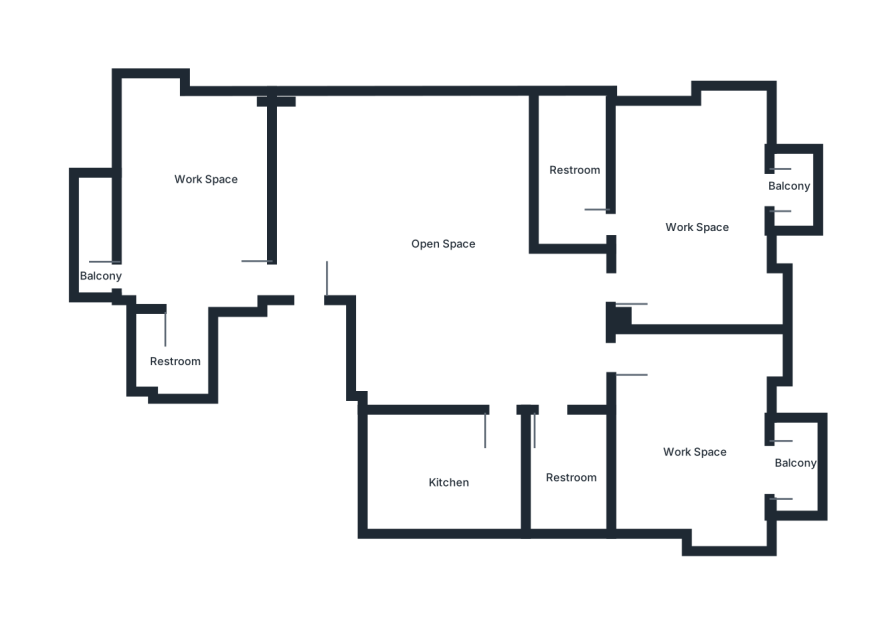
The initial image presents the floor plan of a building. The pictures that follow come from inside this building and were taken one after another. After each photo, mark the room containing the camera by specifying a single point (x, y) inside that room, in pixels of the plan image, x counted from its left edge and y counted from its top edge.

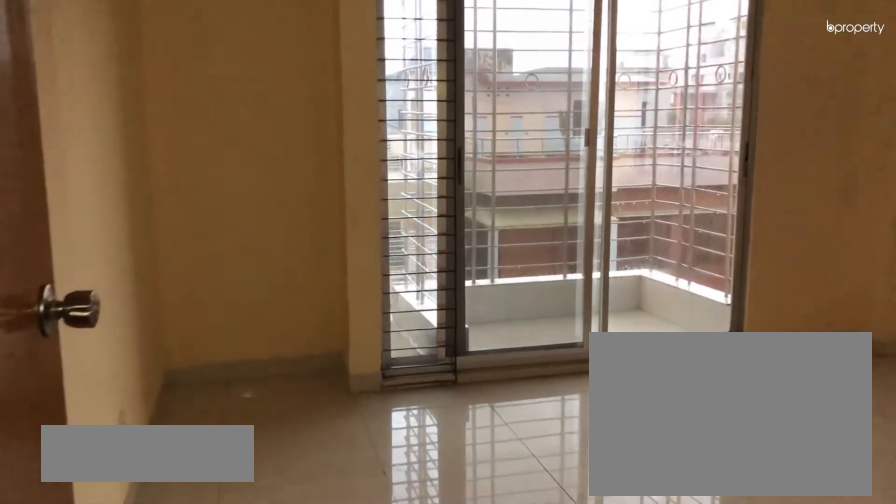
(691, 442)
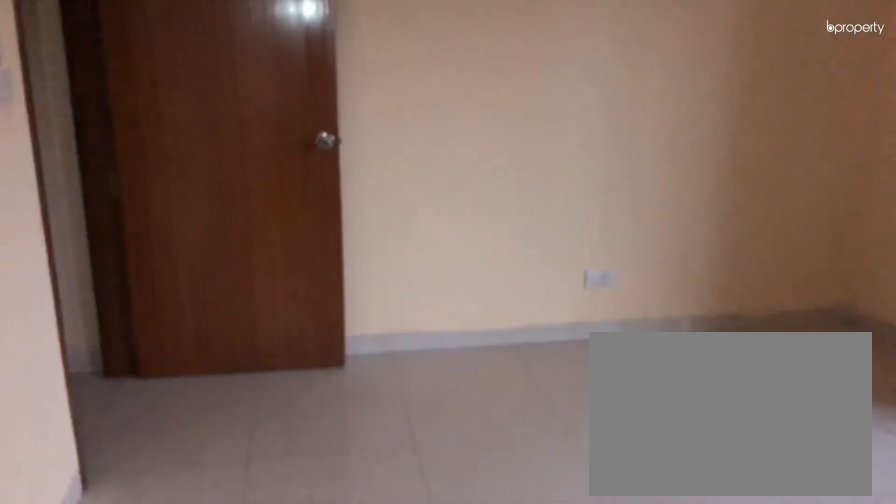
(691, 442)
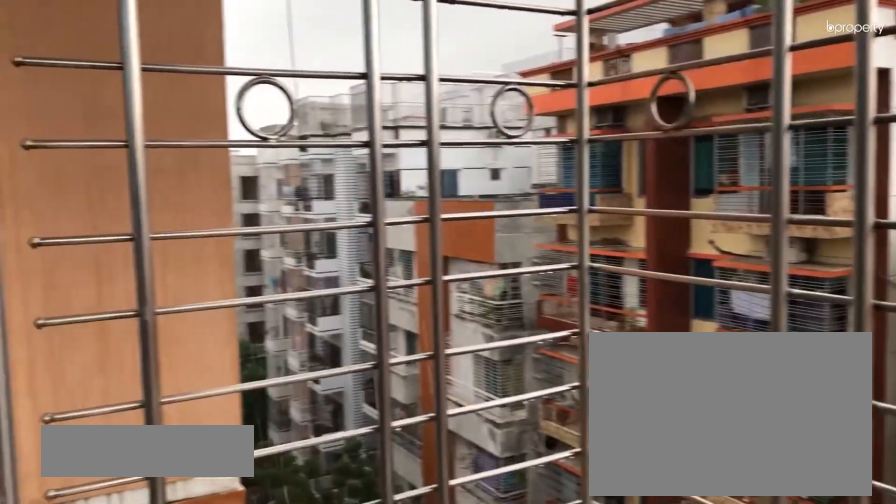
(790, 466)
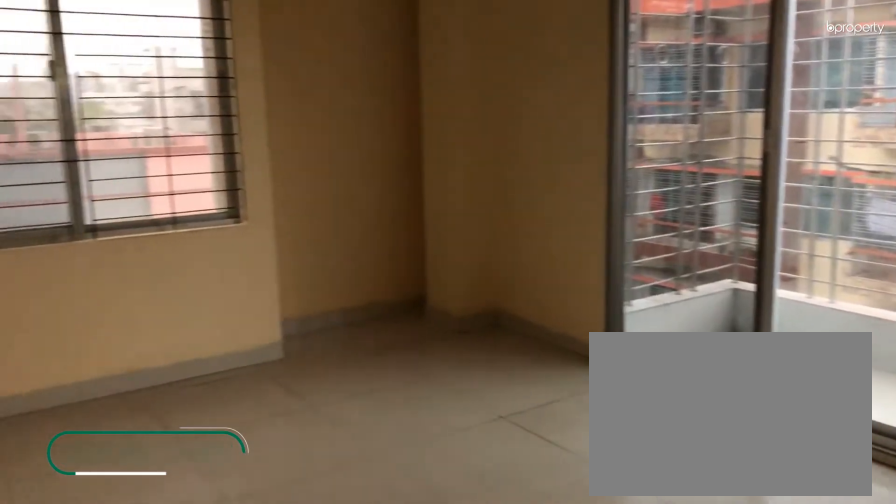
(695, 216)
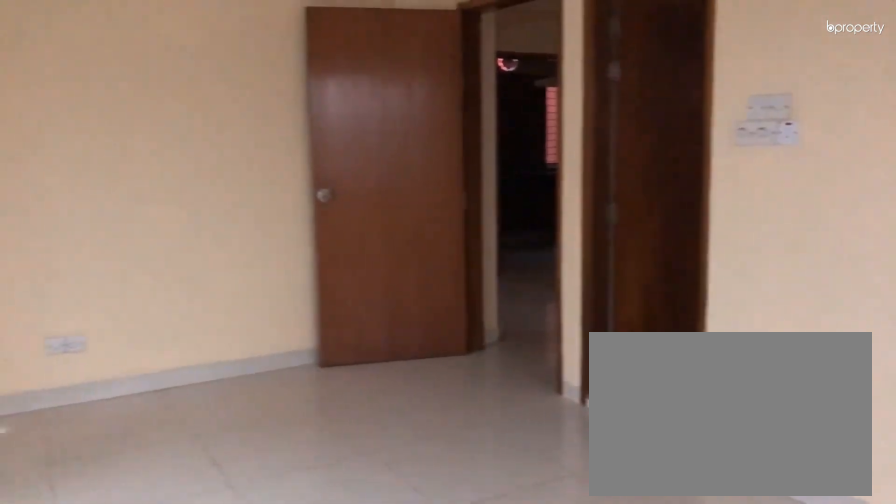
(695, 215)
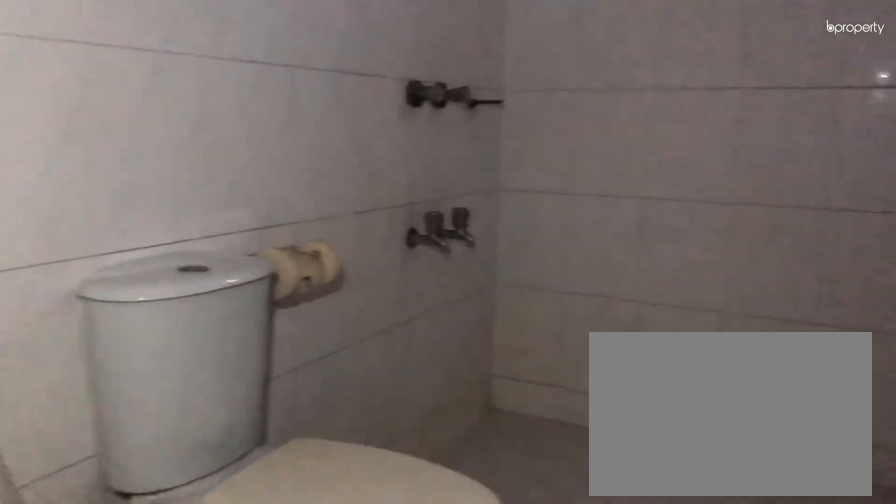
(571, 171)
